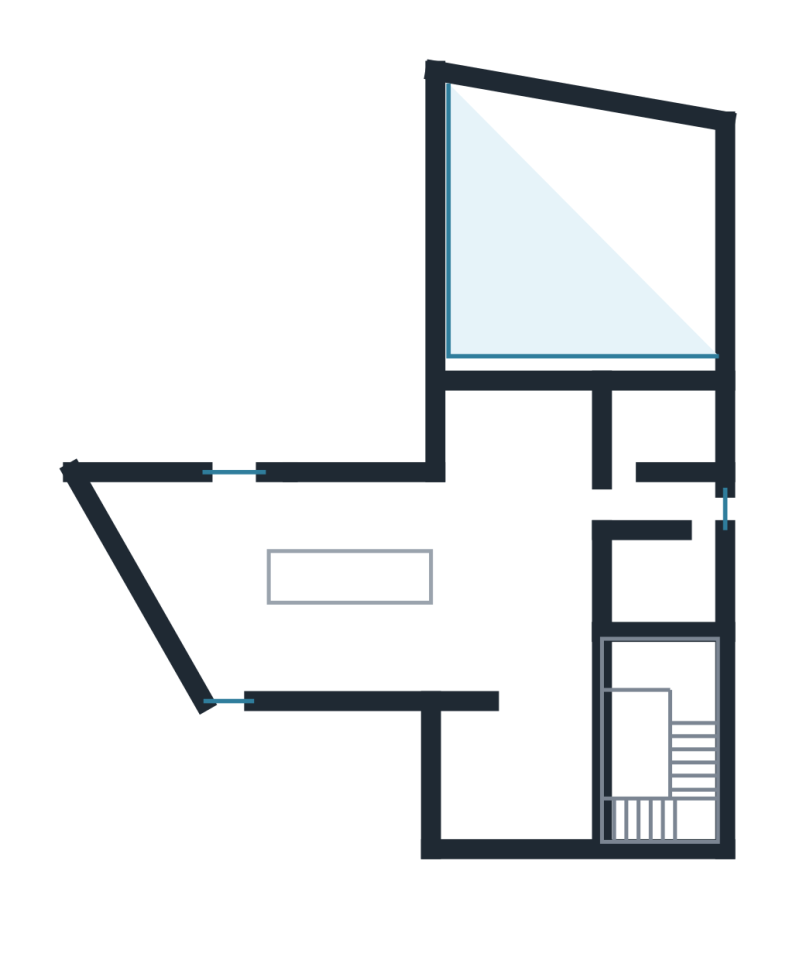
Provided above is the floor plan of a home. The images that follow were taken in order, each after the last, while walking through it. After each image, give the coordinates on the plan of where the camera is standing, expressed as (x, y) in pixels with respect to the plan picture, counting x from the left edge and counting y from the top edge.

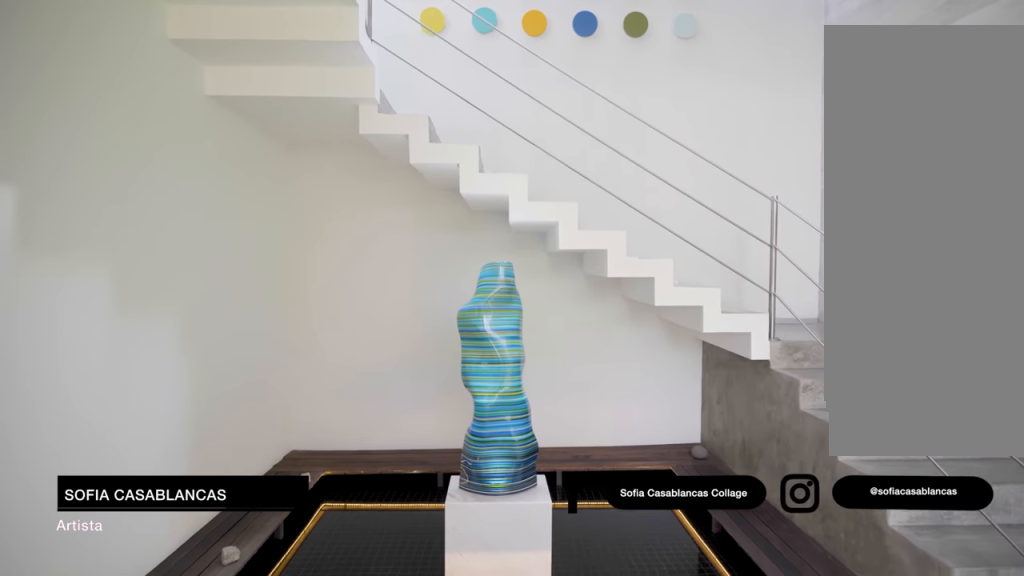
(538, 773)
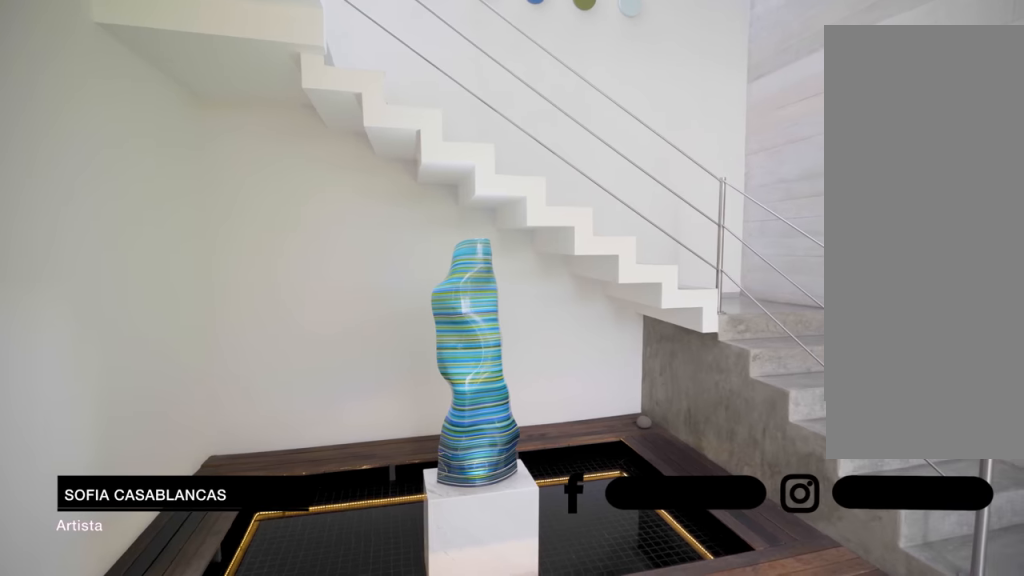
(539, 774)
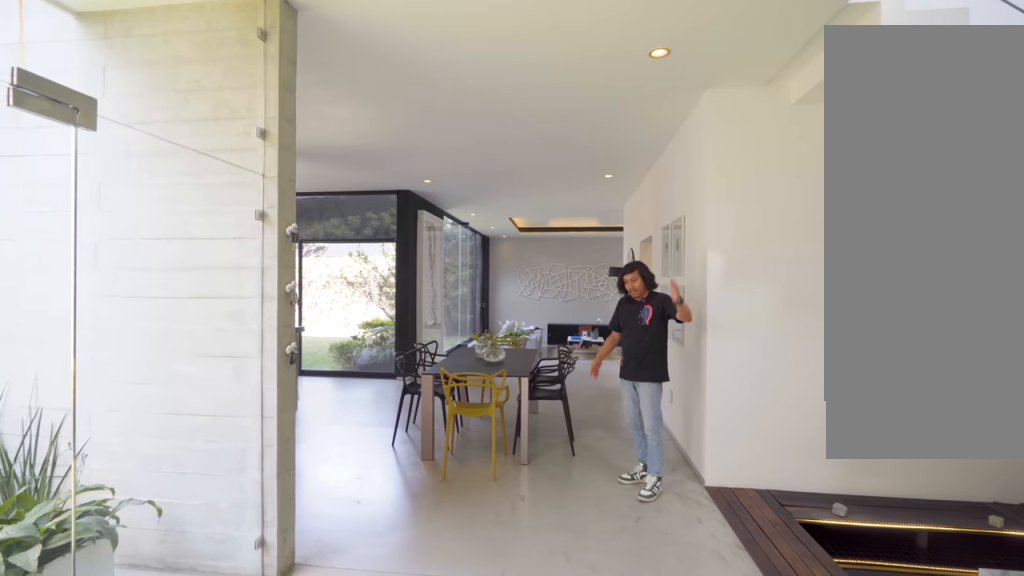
(555, 748)
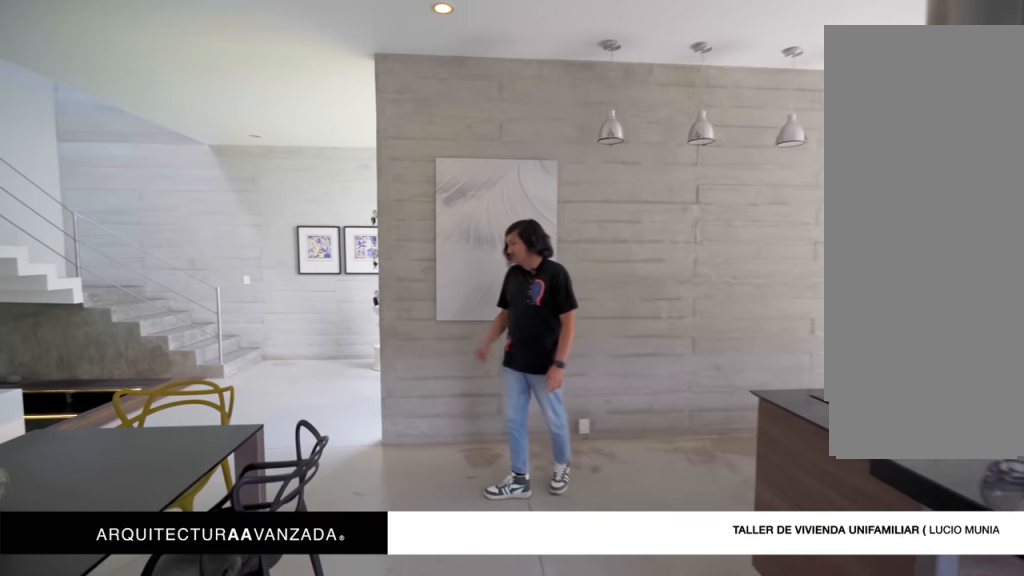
(426, 510)
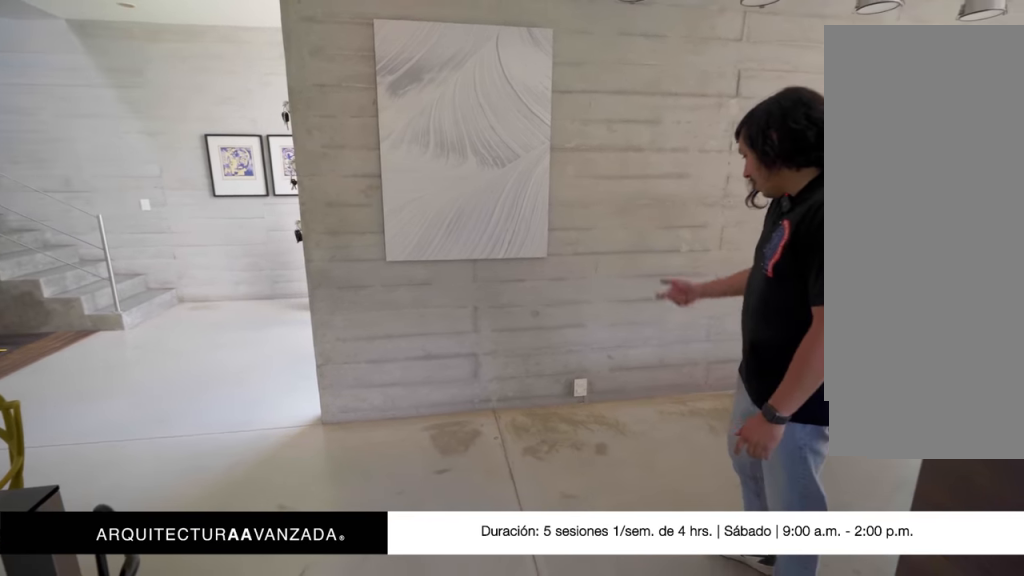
(420, 515)
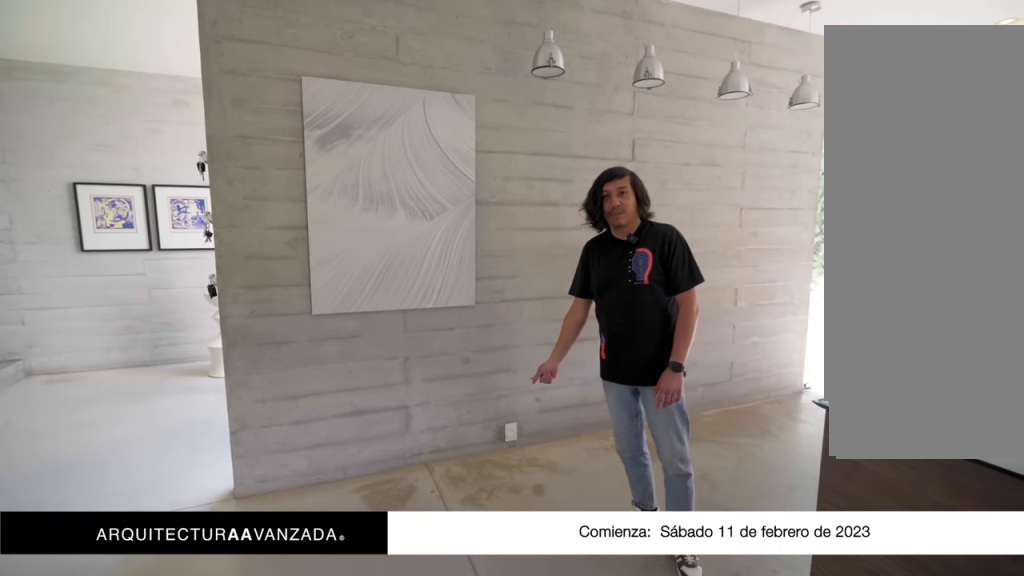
(424, 515)
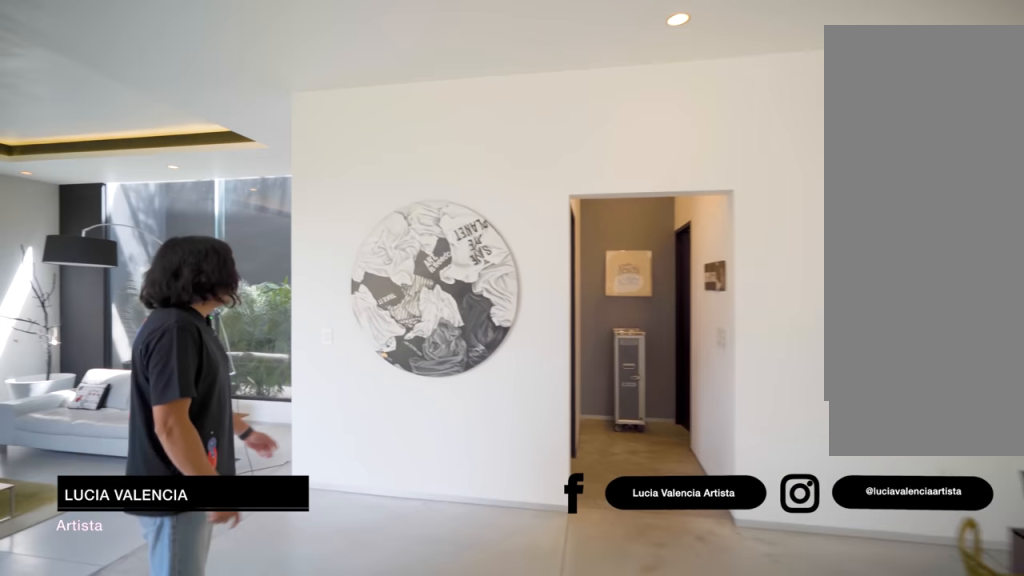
(546, 501)
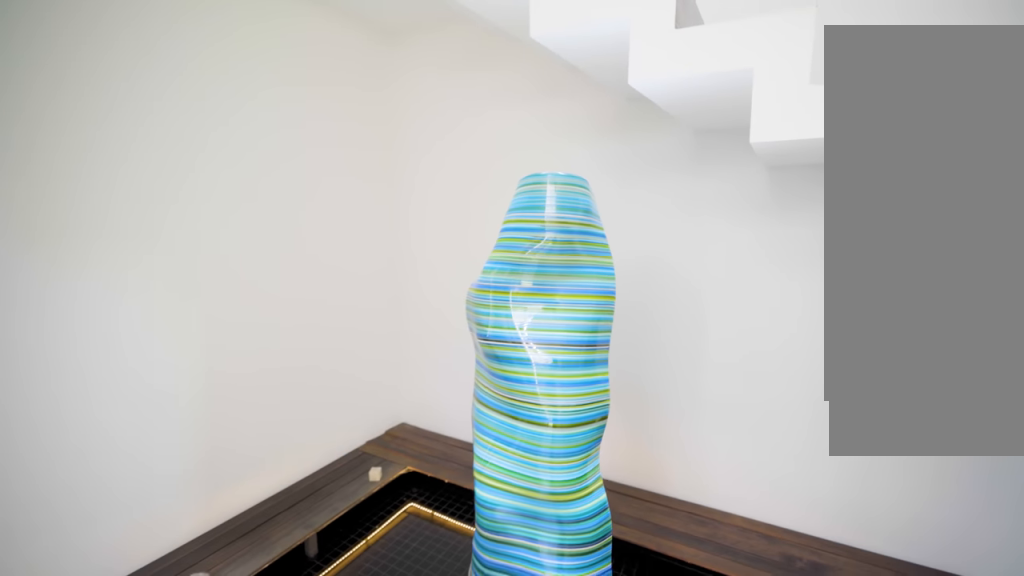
(563, 726)
